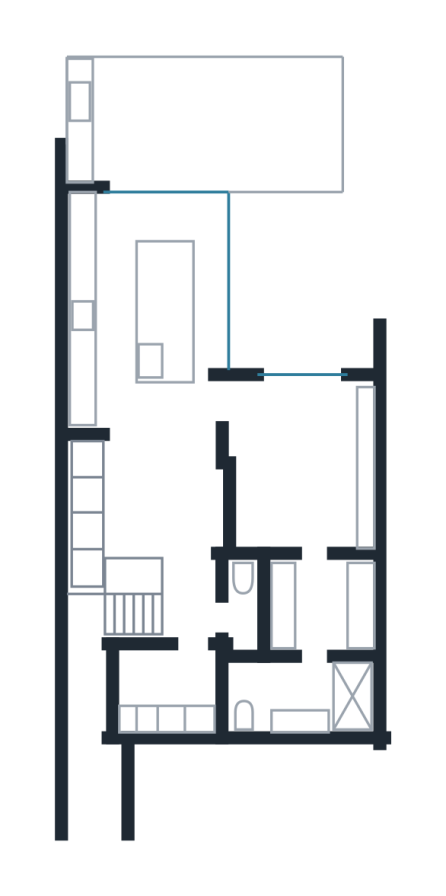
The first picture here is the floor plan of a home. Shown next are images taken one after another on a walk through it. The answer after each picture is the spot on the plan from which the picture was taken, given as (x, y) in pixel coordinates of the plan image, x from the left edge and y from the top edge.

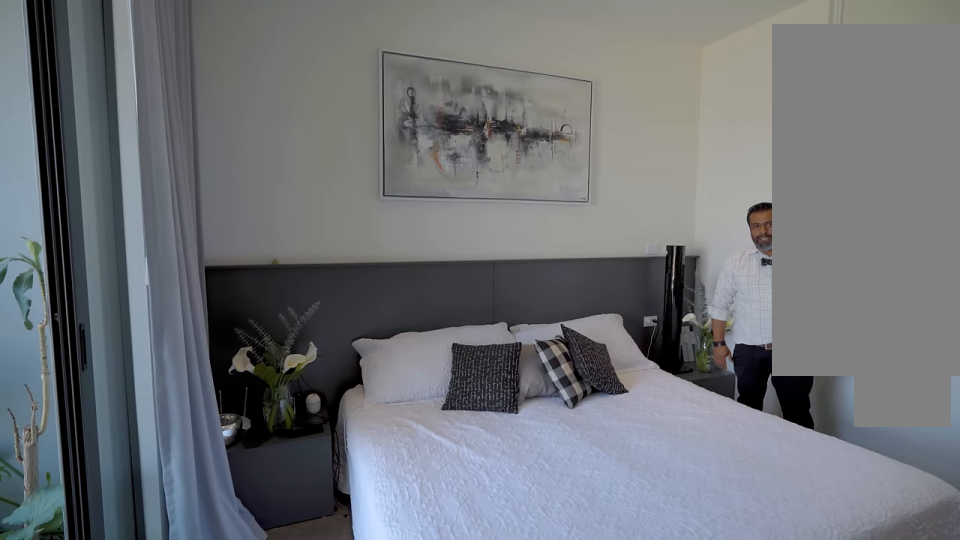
(302, 407)
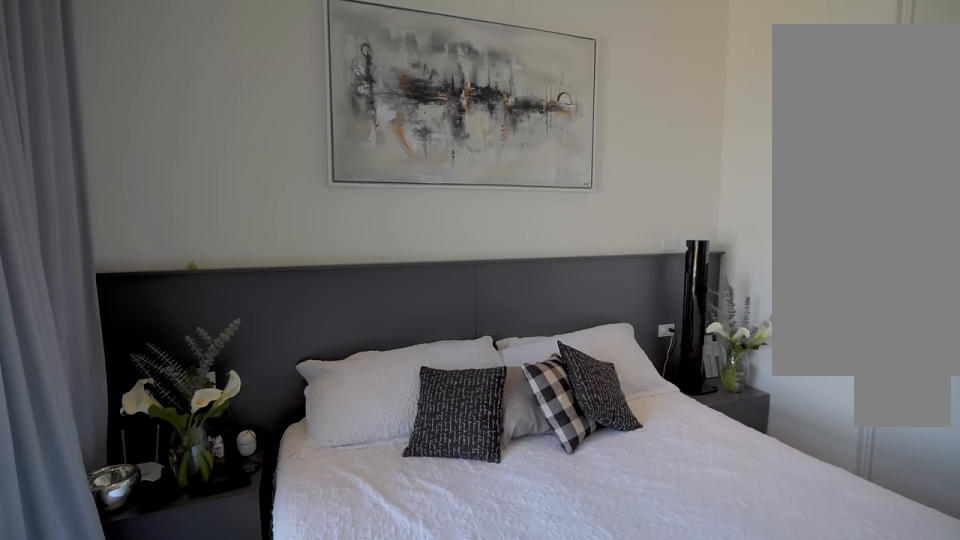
(295, 400)
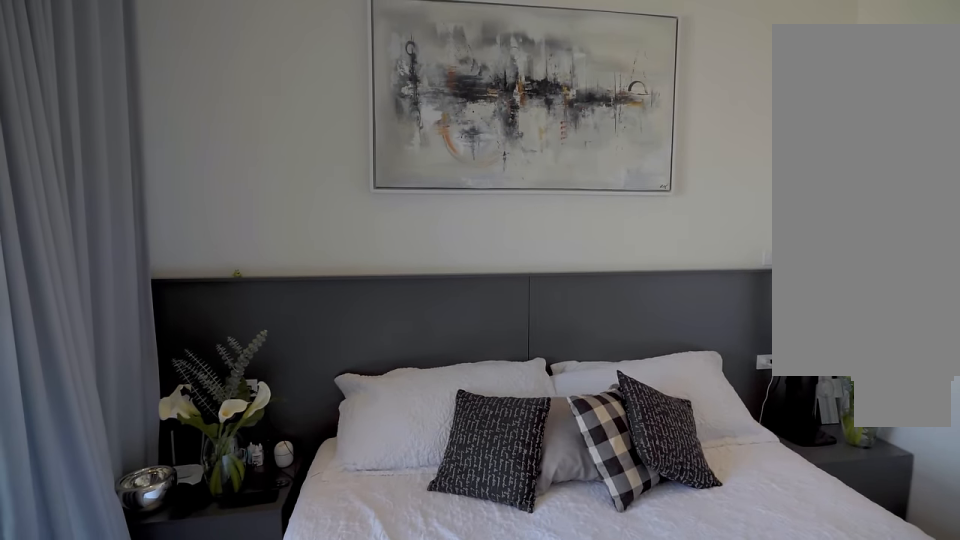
(295, 400)
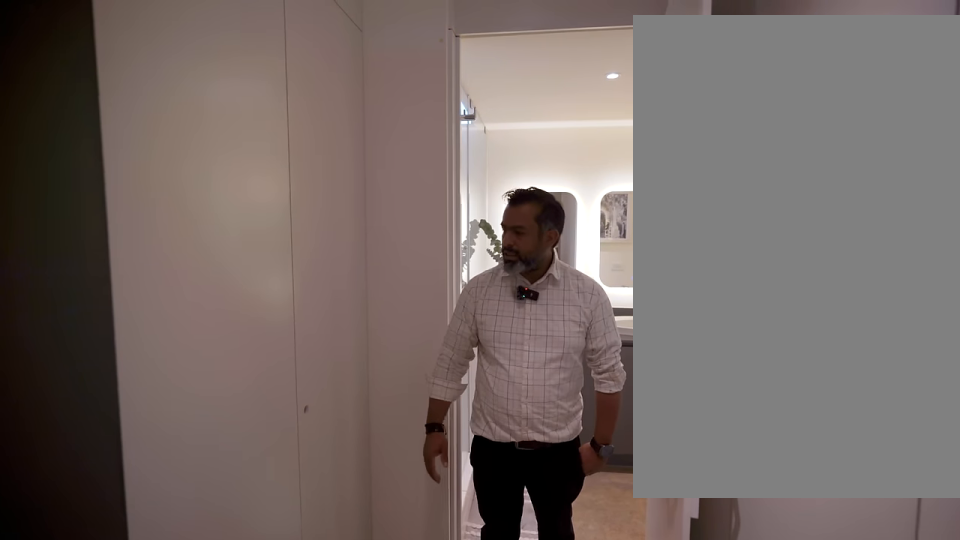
(312, 575)
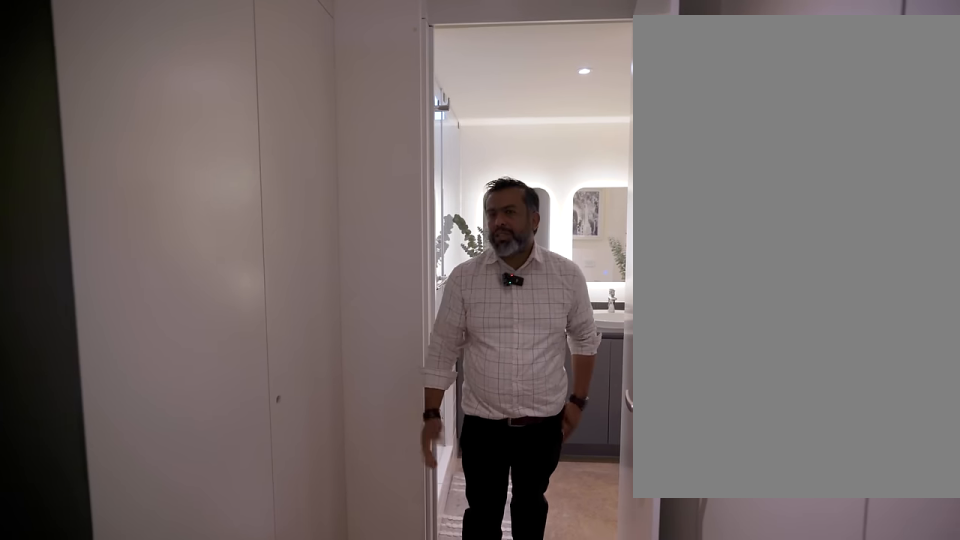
(314, 583)
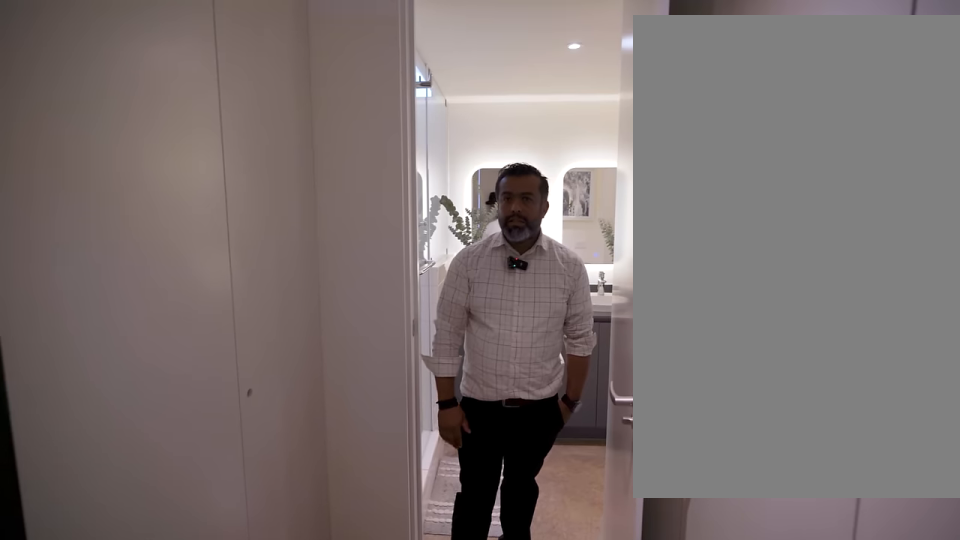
(313, 583)
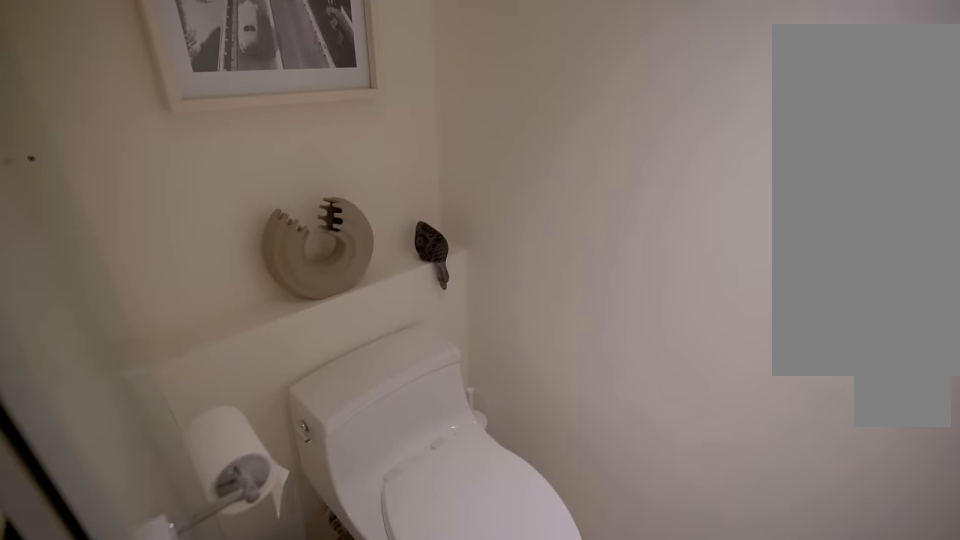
(307, 677)
